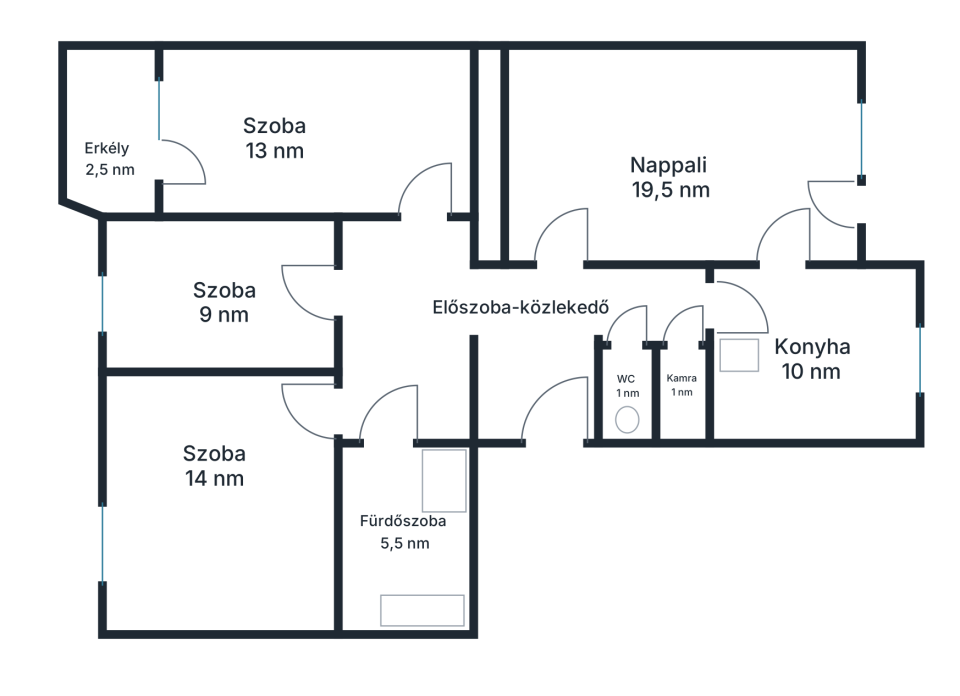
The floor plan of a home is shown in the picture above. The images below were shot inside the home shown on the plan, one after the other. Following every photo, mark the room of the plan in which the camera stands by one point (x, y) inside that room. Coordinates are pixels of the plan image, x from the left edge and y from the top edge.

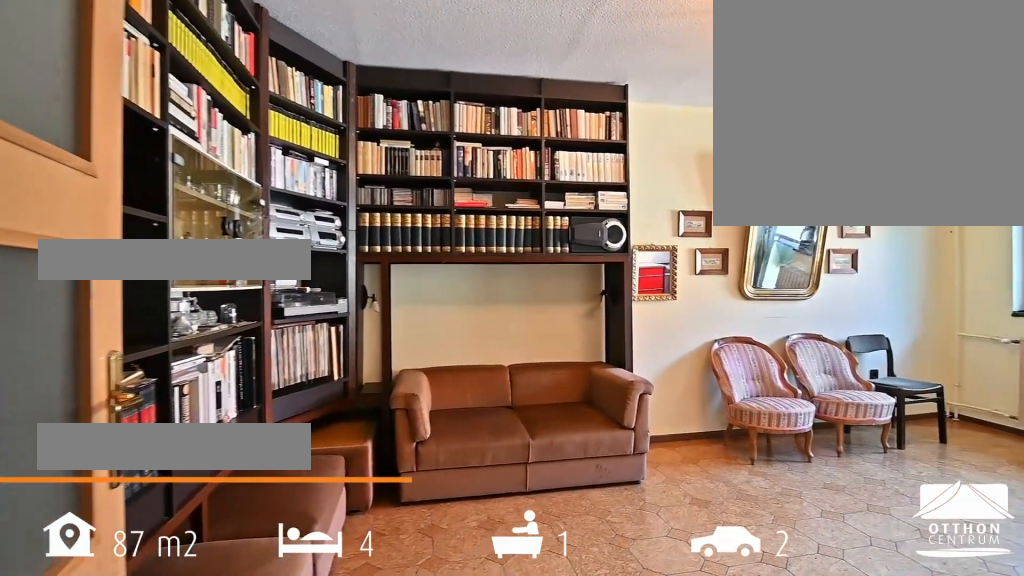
(670, 133)
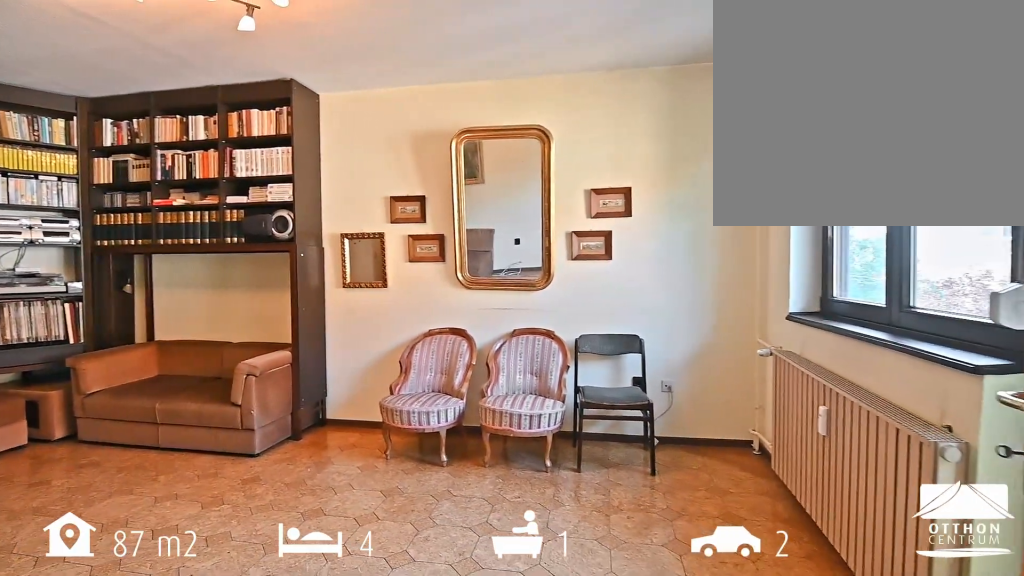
(670, 133)
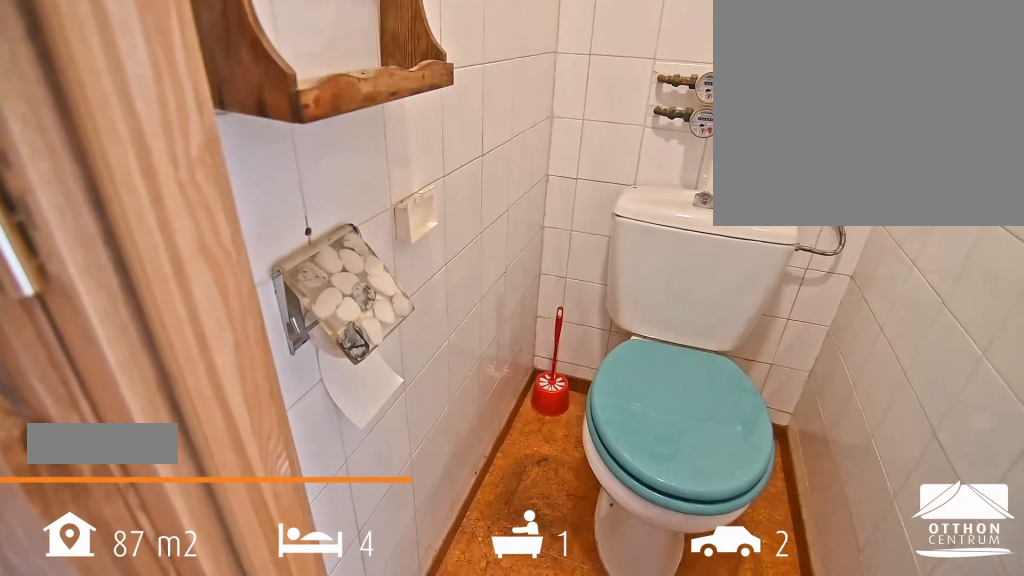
(629, 398)
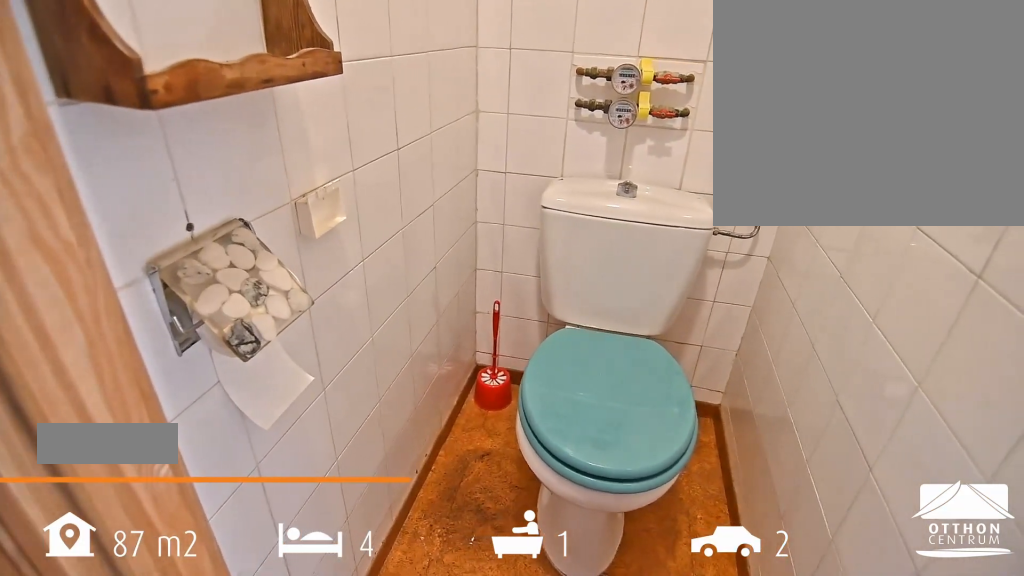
(629, 398)
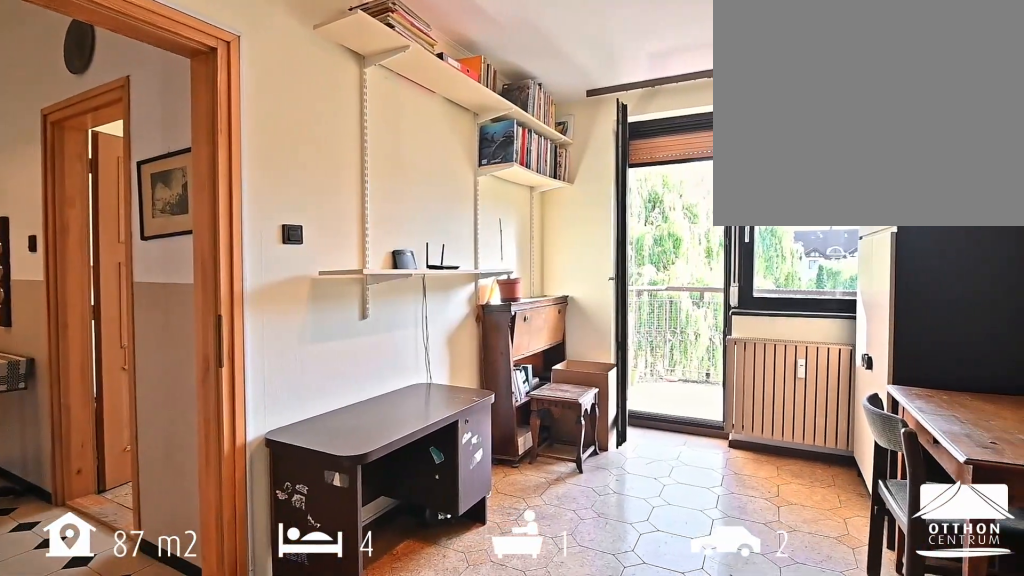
(276, 133)
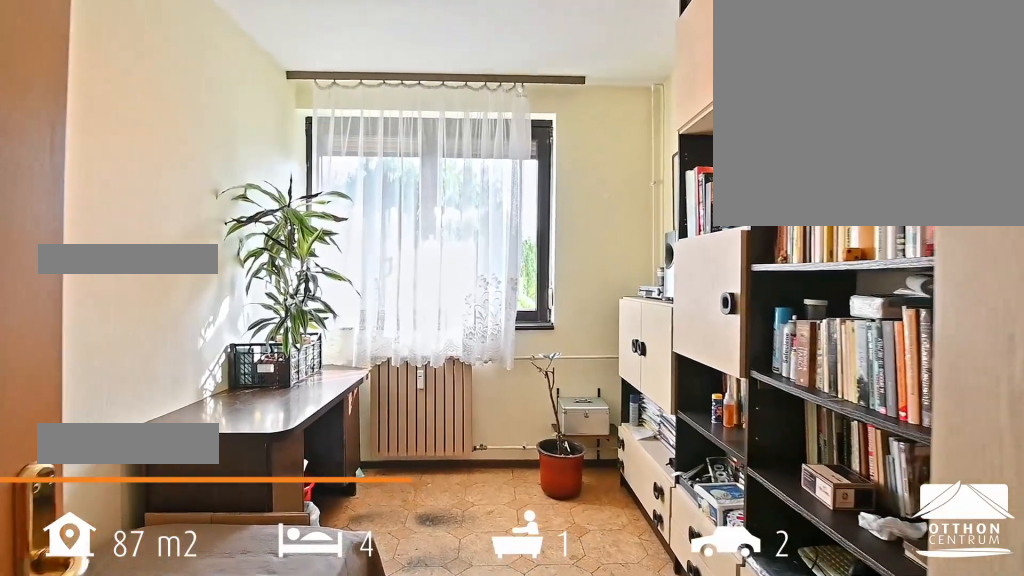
(225, 300)
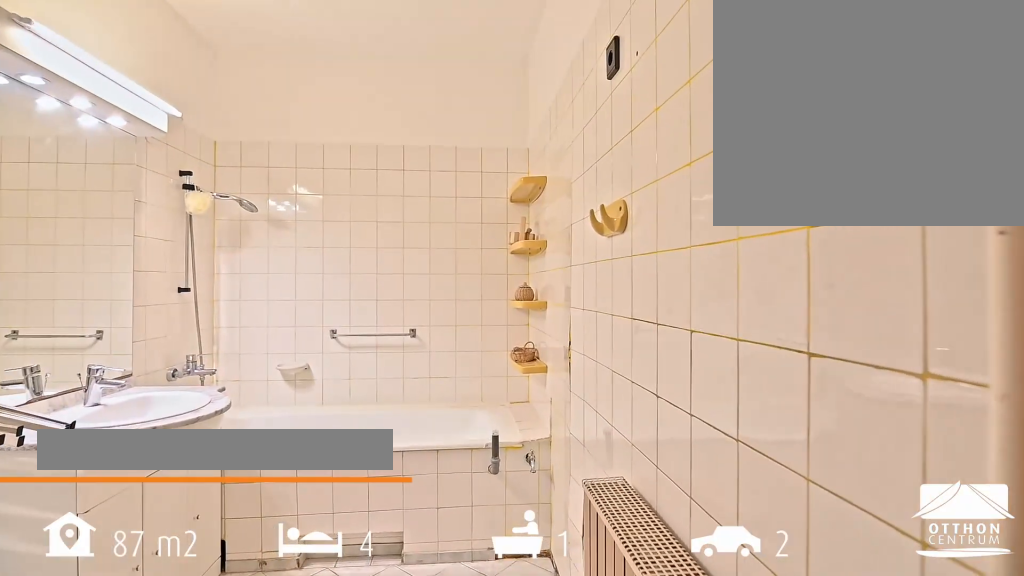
(402, 541)
